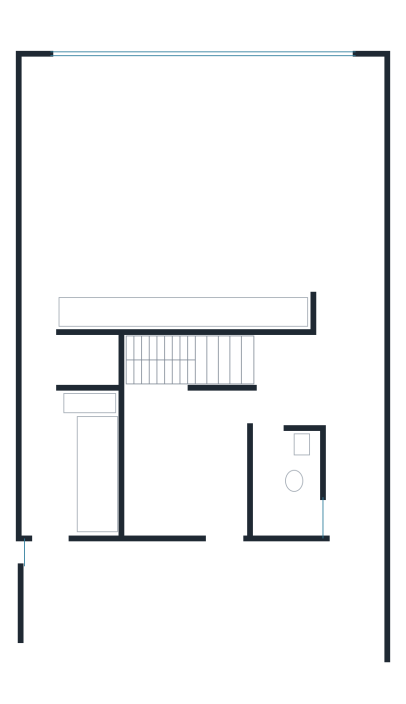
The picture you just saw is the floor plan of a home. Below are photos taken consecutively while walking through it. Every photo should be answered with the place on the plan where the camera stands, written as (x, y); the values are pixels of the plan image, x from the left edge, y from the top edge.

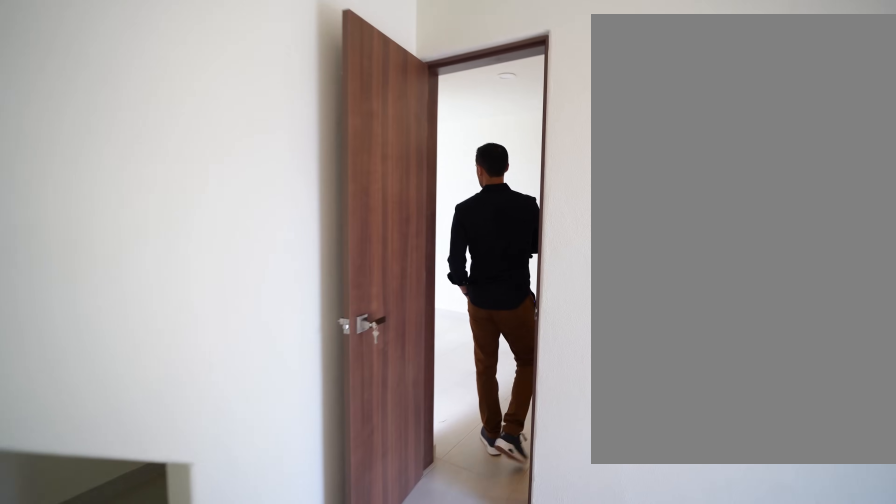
(156, 485)
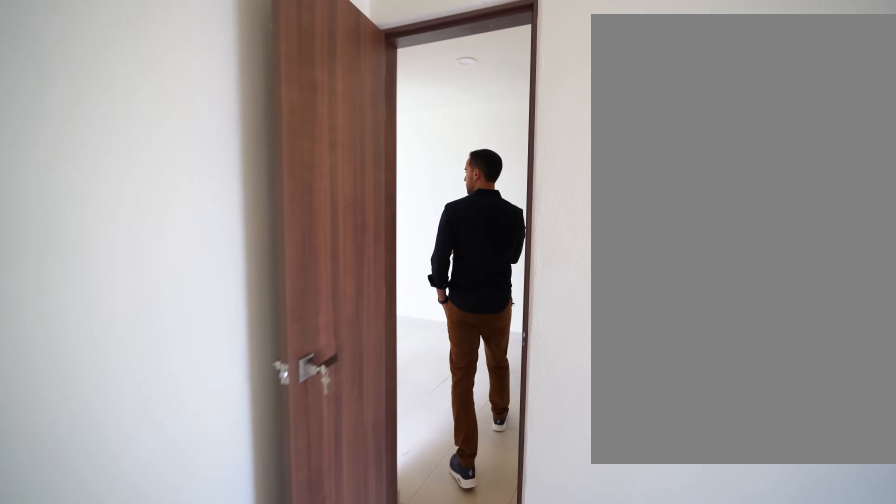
(160, 478)
